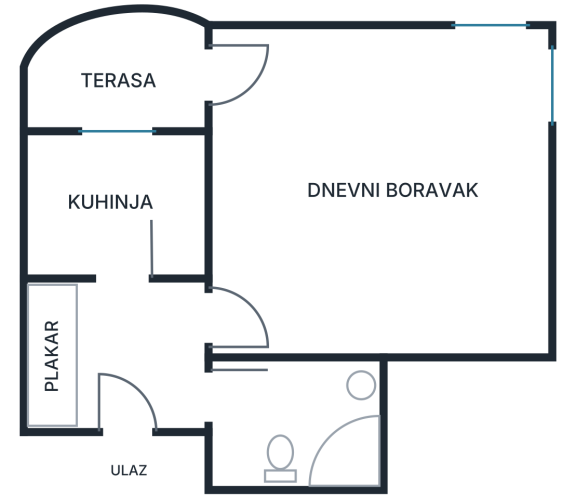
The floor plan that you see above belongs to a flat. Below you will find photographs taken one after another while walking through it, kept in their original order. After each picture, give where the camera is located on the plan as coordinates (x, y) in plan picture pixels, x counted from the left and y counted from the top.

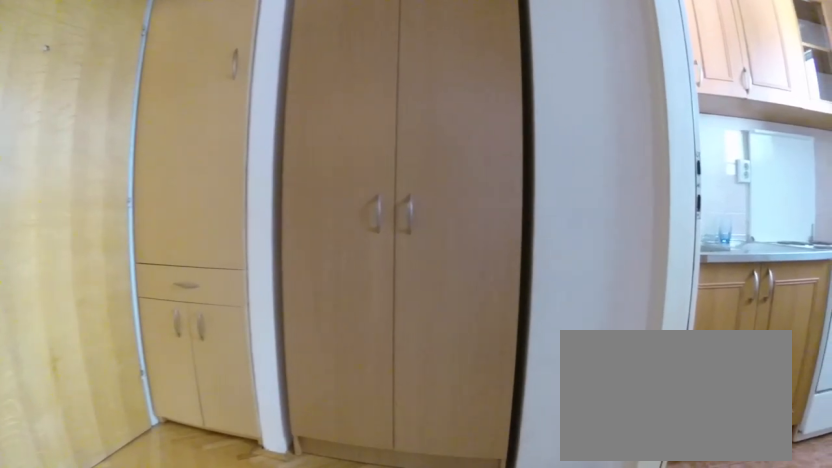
(204, 308)
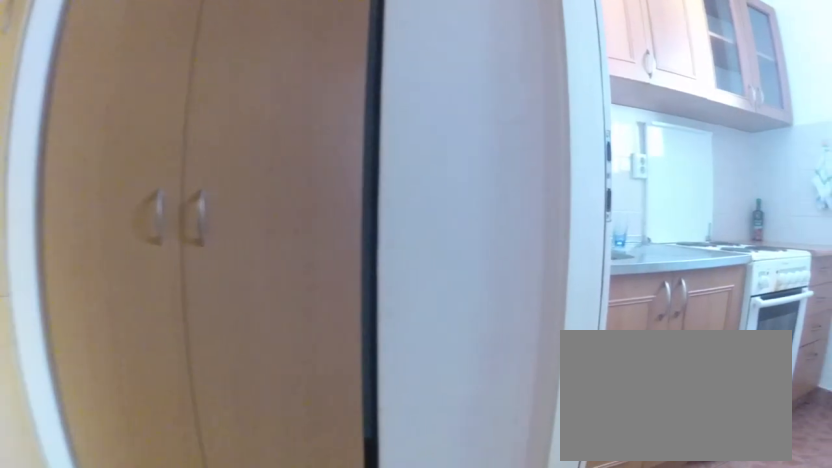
(185, 312)
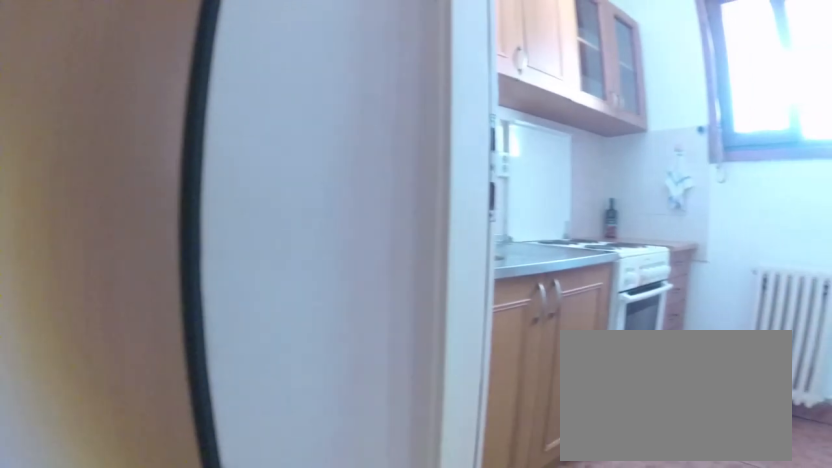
(174, 313)
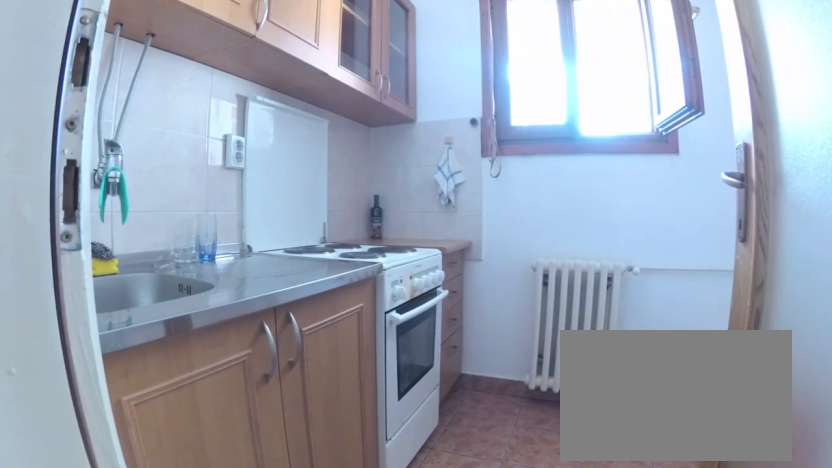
(132, 310)
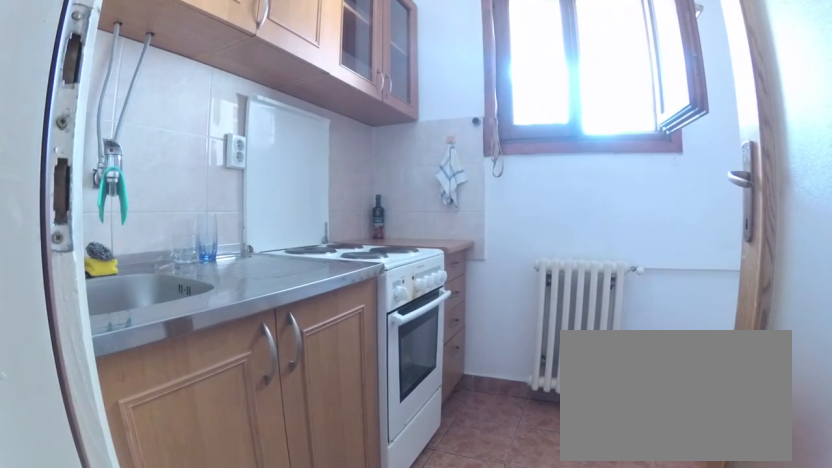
(129, 309)
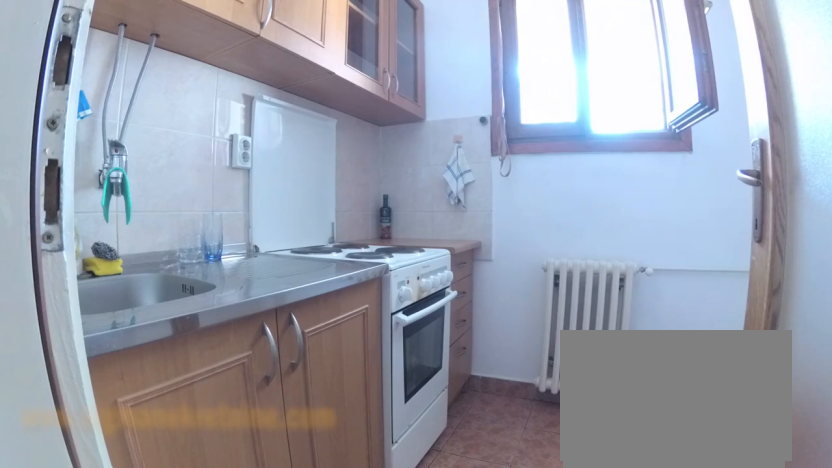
(128, 308)
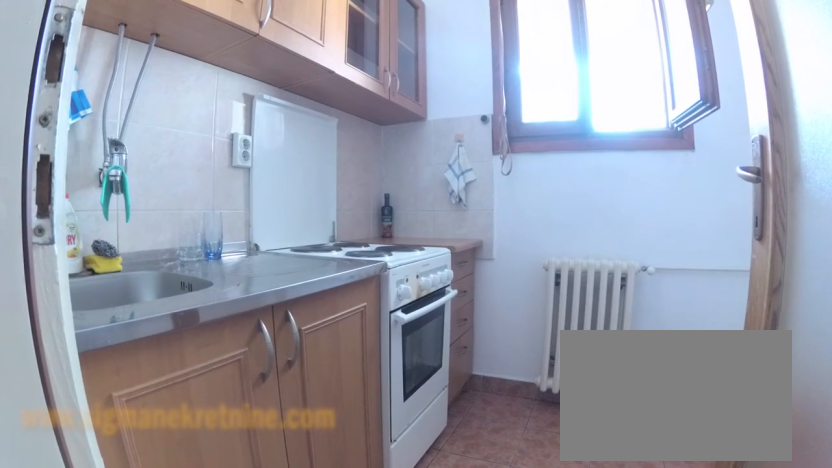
(128, 308)
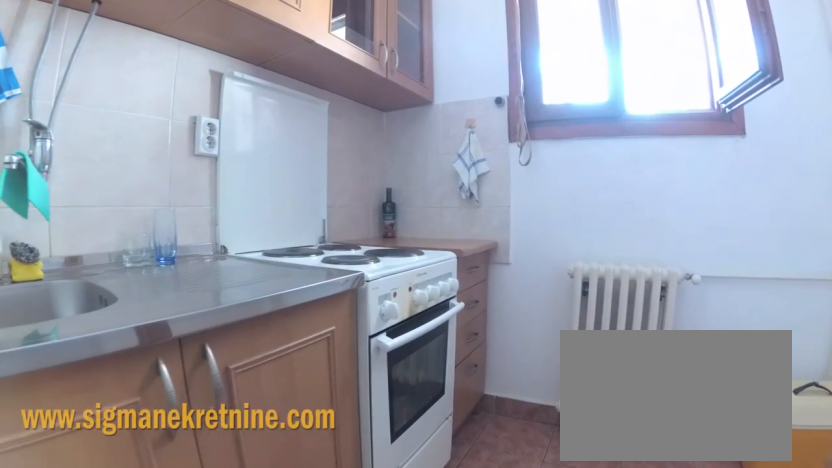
(128, 289)
